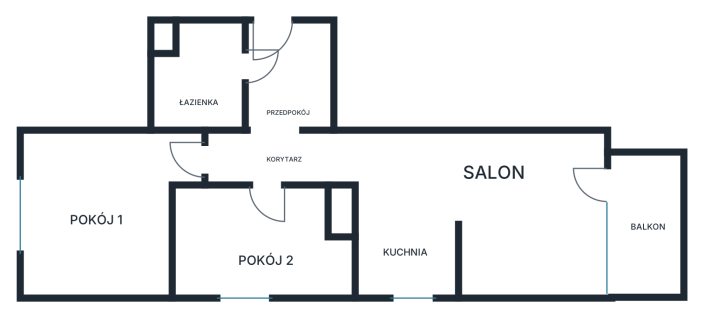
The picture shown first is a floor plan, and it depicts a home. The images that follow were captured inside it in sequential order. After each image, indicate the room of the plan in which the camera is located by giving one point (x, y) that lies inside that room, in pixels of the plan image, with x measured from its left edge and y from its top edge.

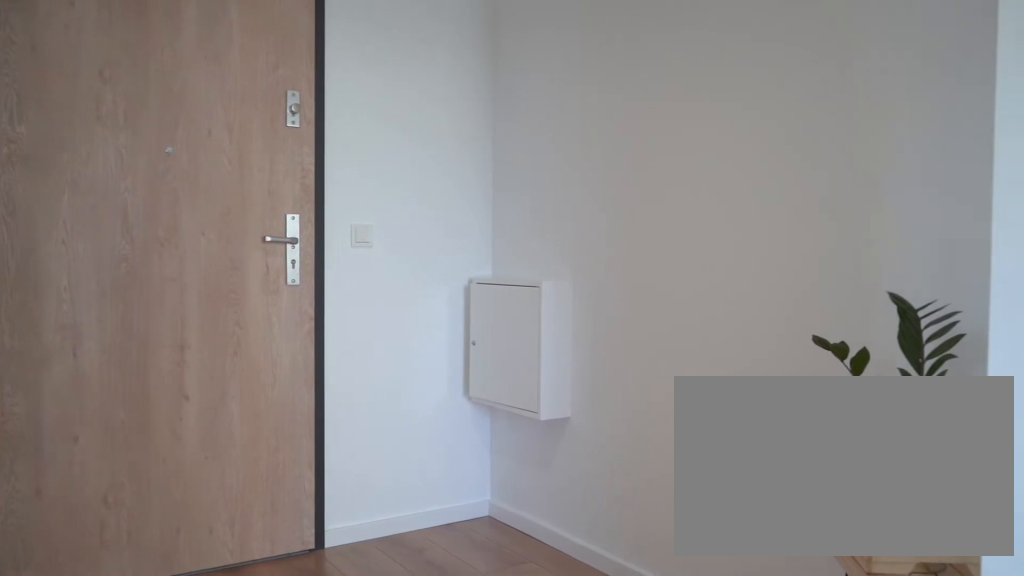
(281, 158)
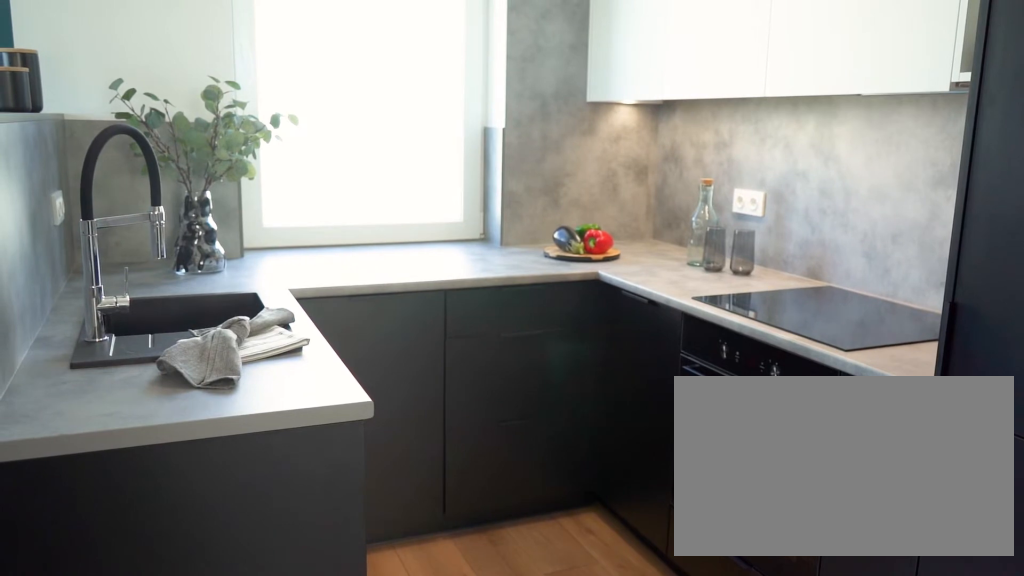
(406, 239)
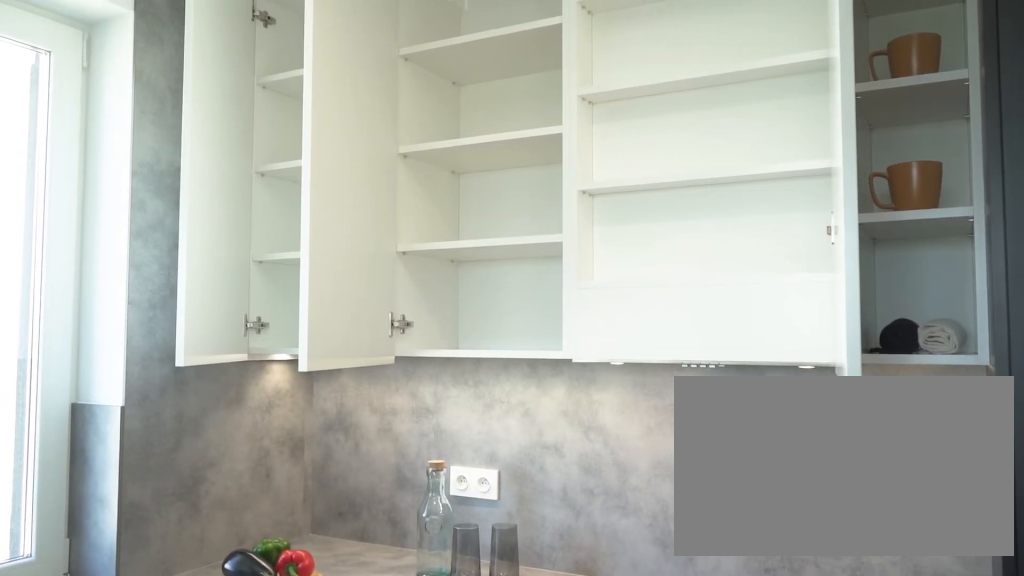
(407, 239)
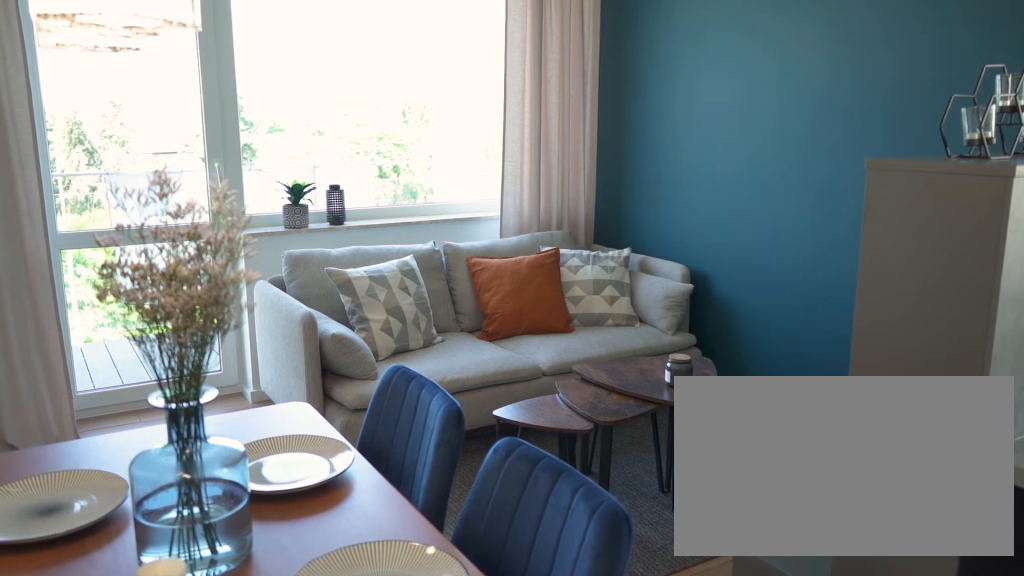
(509, 215)
